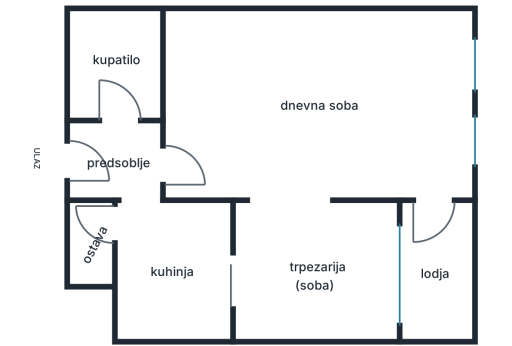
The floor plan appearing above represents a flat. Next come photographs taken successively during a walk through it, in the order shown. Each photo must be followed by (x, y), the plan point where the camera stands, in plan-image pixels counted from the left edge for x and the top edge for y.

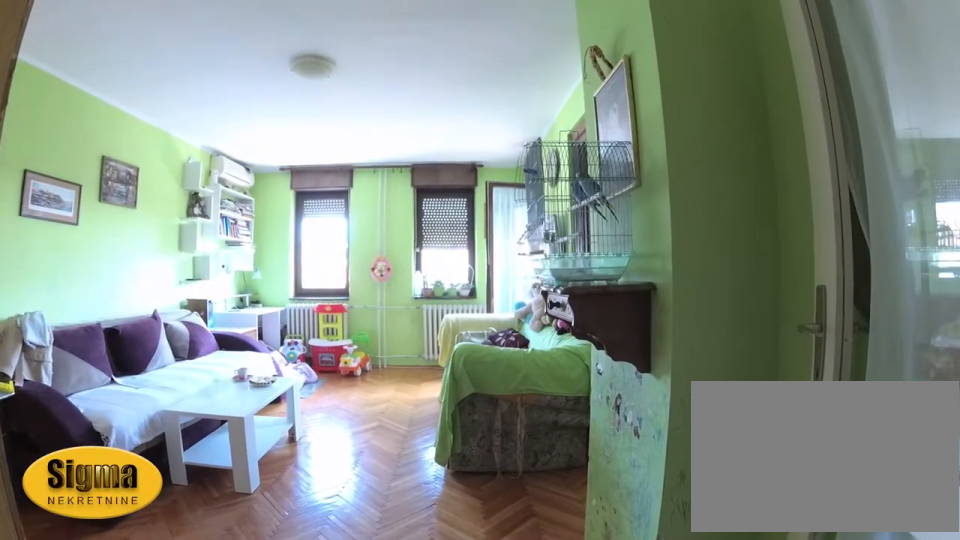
(176, 159)
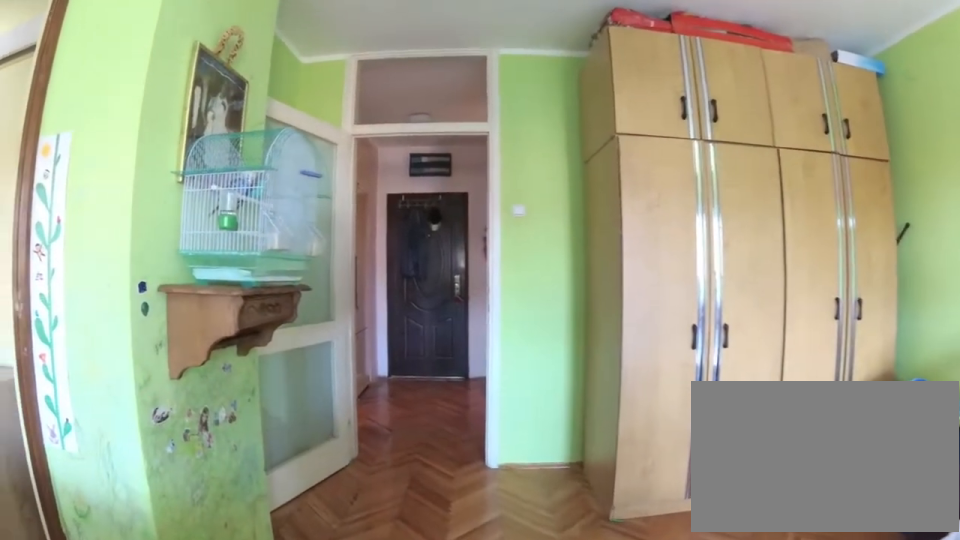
(328, 159)
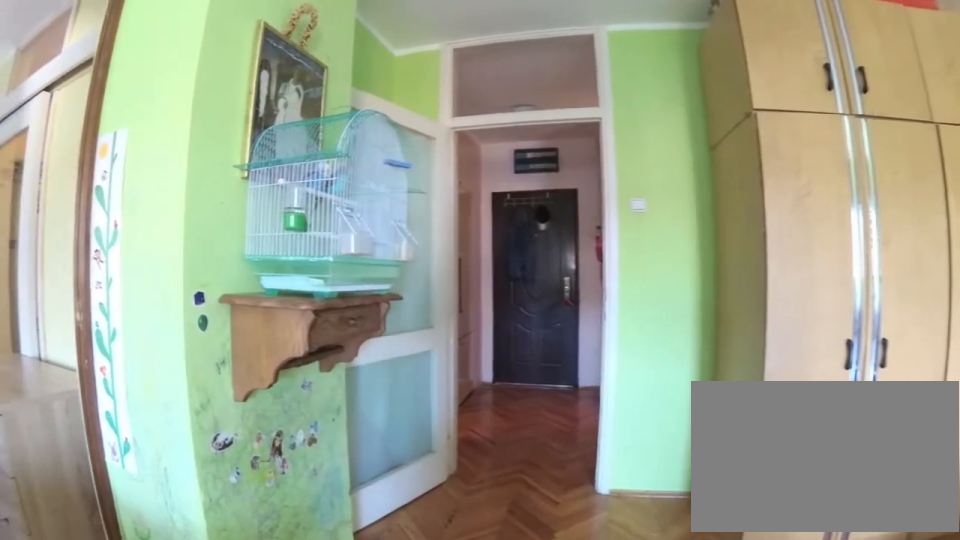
(322, 156)
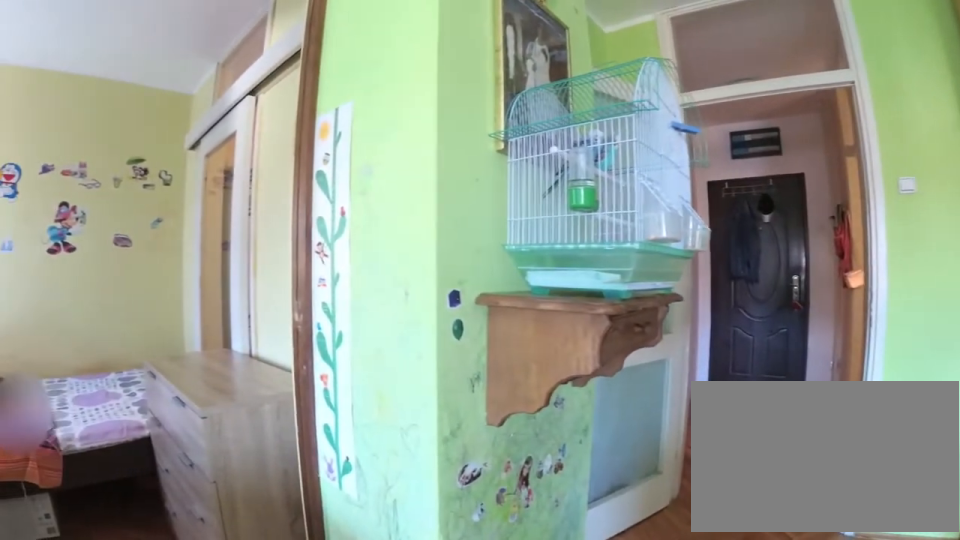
(308, 151)
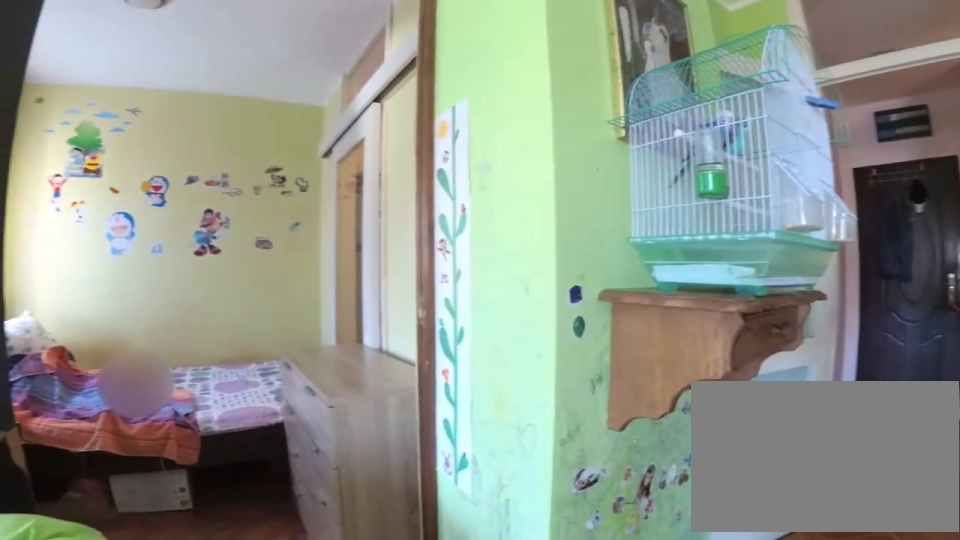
(301, 152)
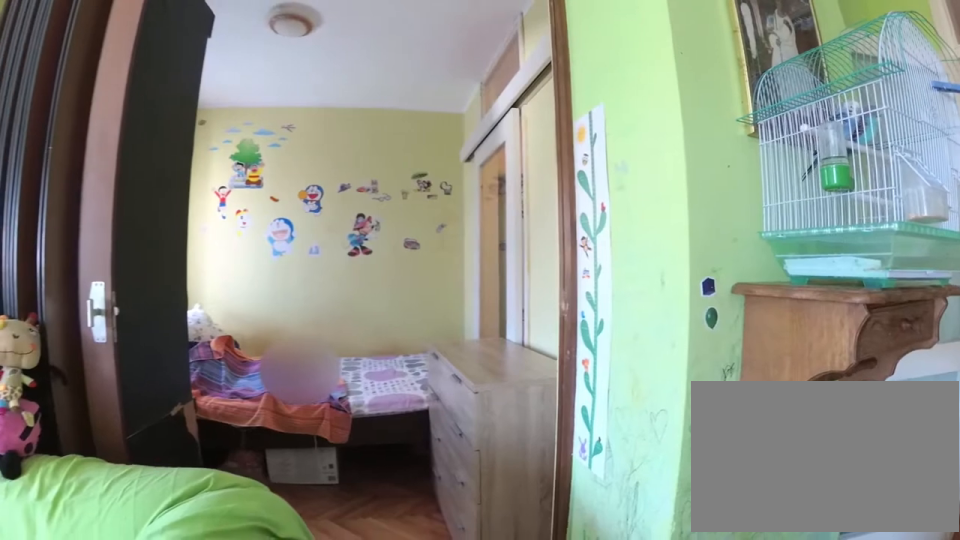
(293, 155)
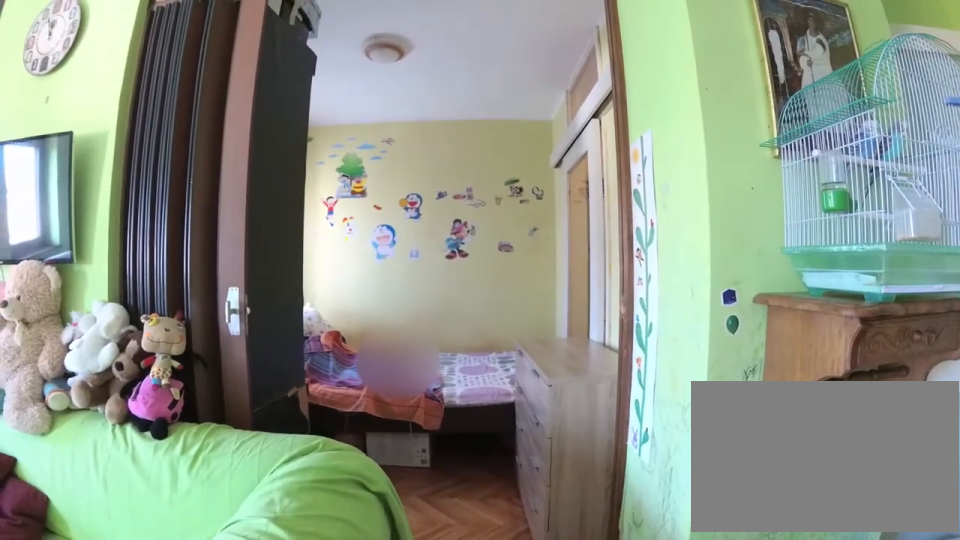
(288, 163)
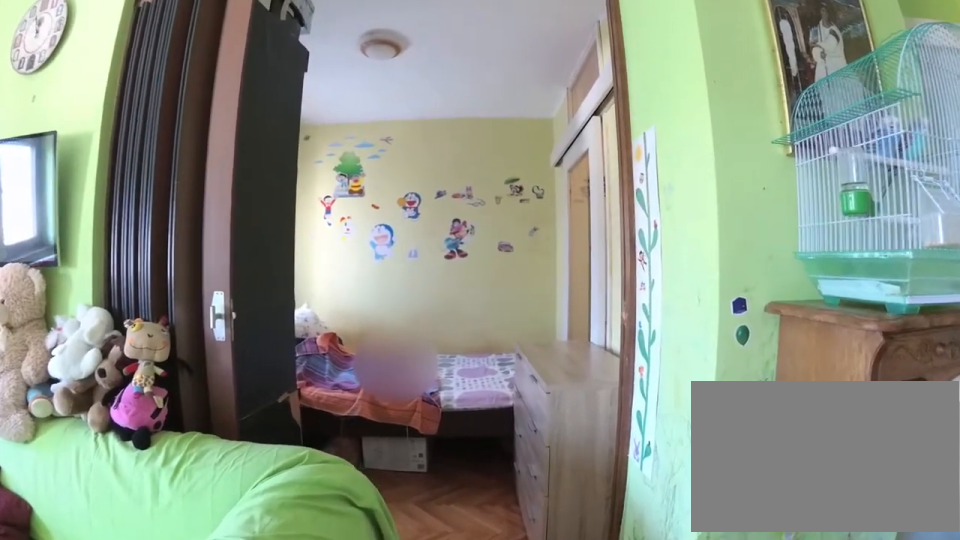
(288, 164)
